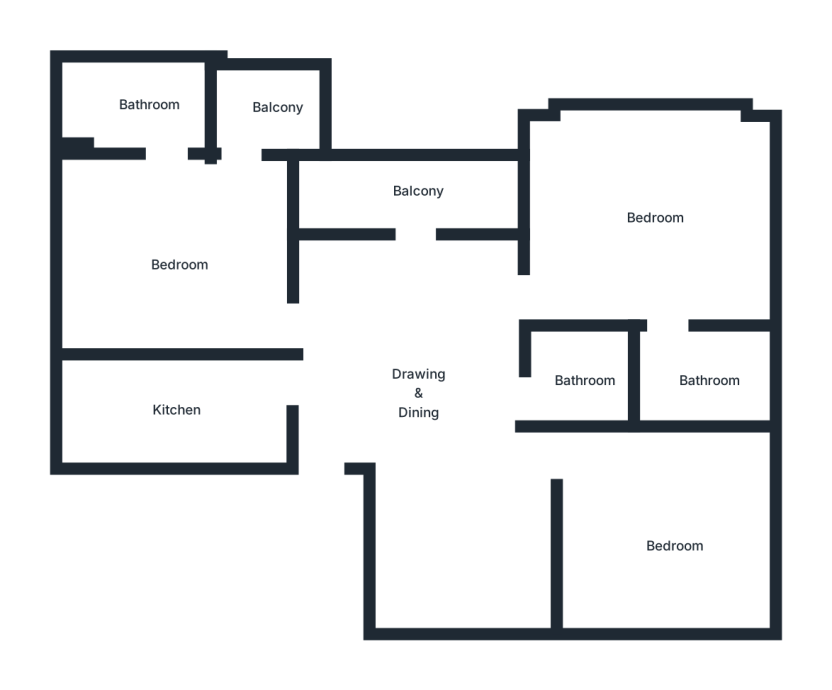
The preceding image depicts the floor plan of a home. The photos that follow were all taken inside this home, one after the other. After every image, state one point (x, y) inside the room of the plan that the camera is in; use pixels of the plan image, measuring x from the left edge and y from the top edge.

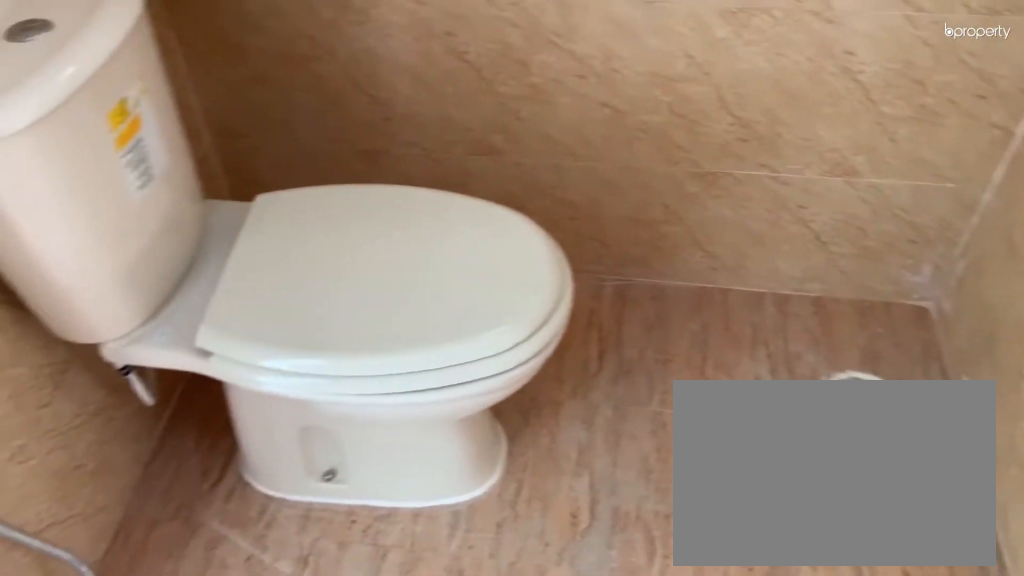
(708, 374)
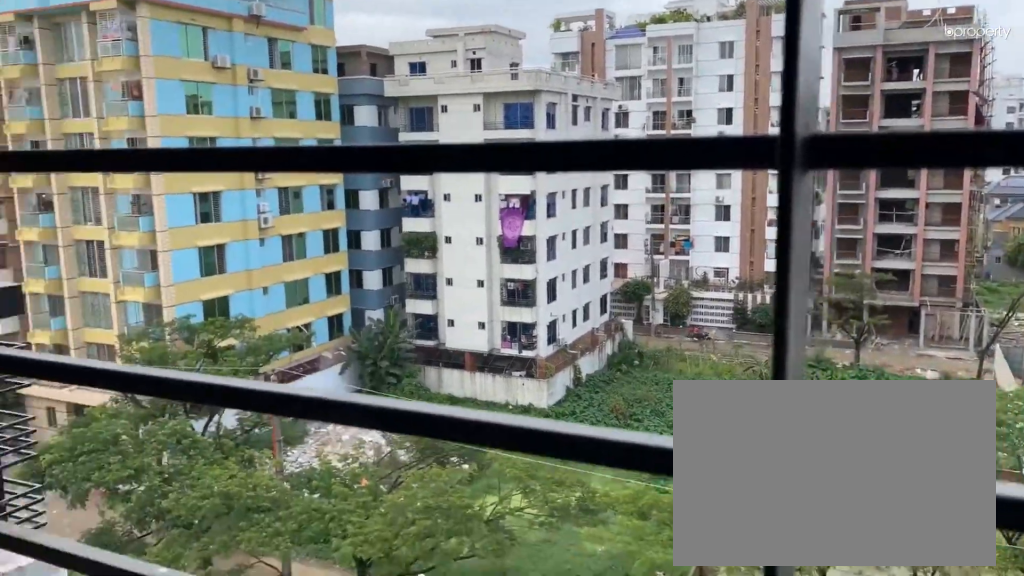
(418, 196)
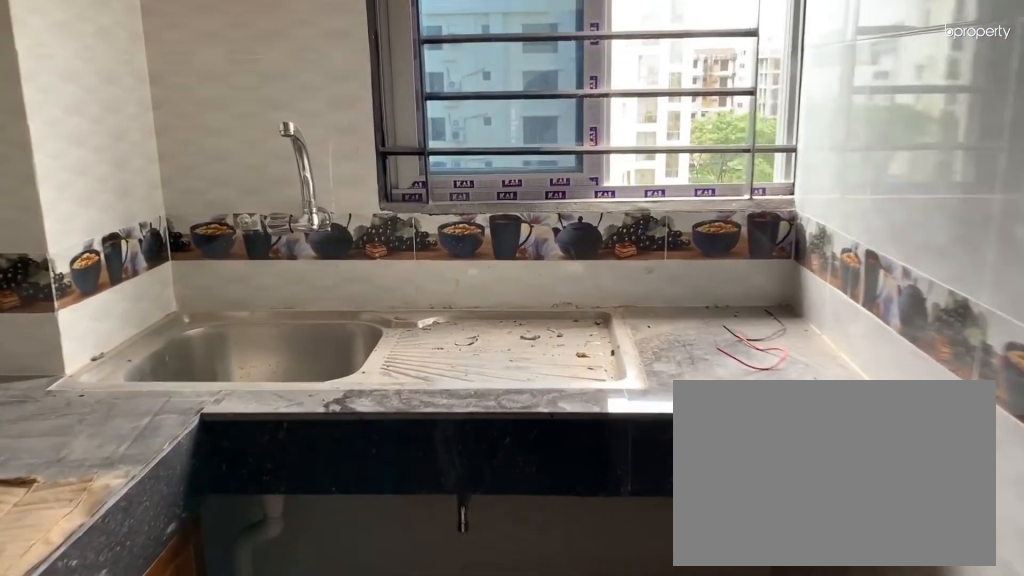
(176, 409)
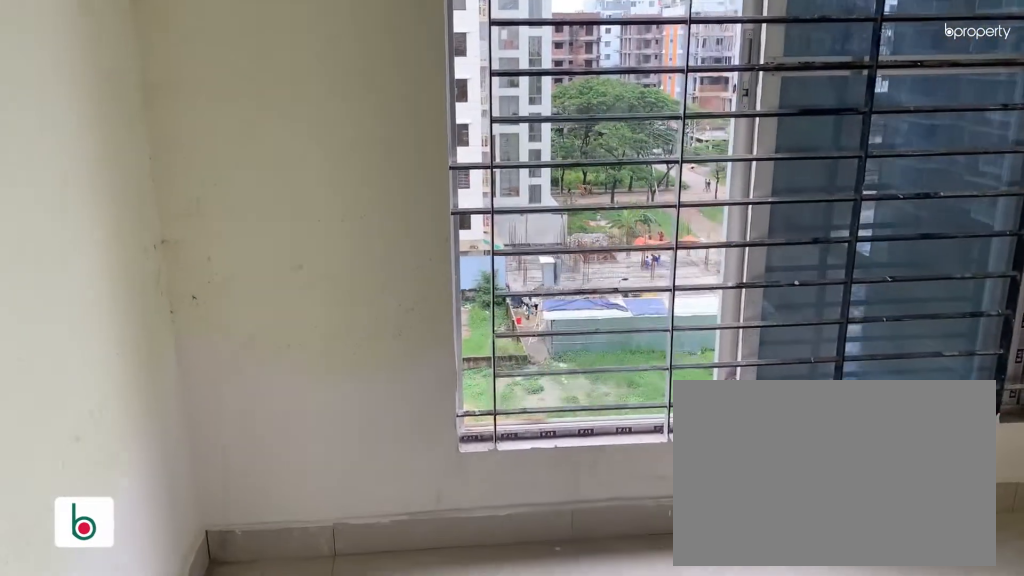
(180, 267)
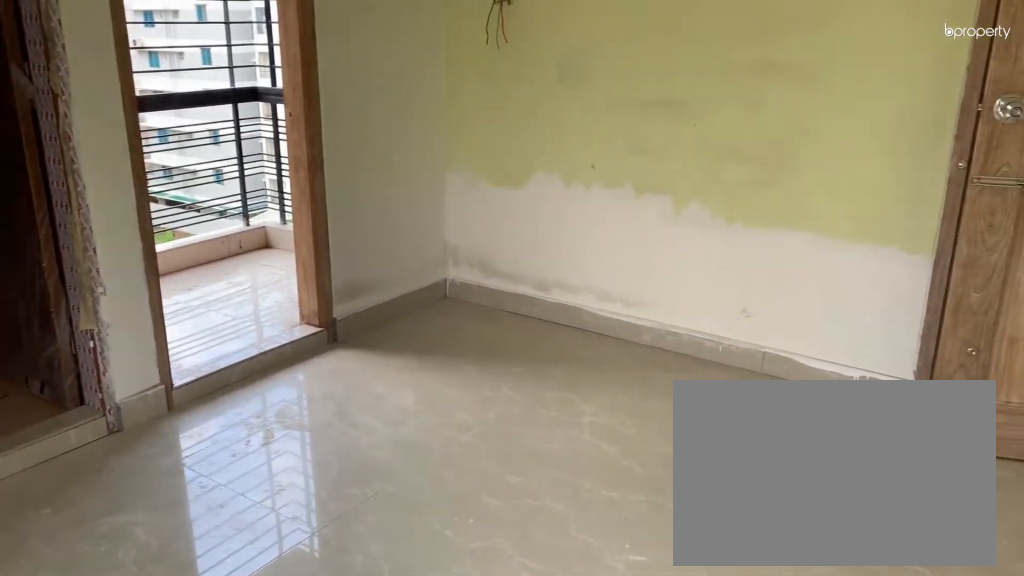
(180, 267)
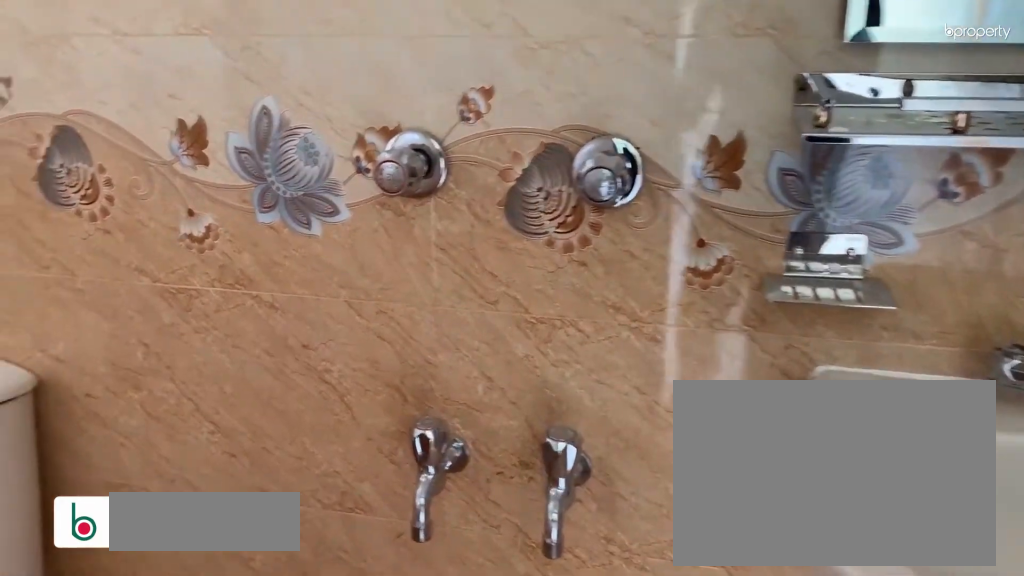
(149, 106)
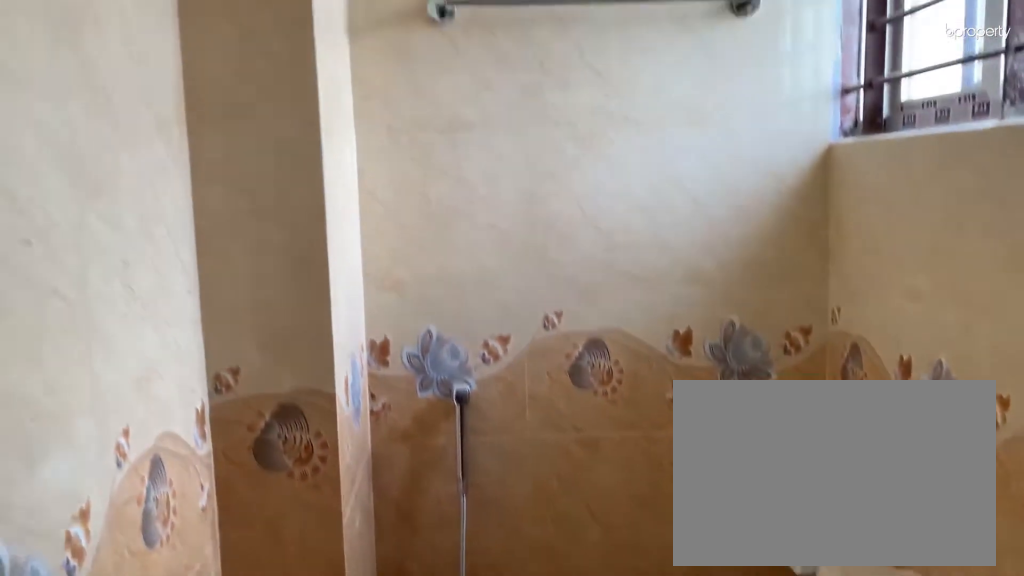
(149, 106)
